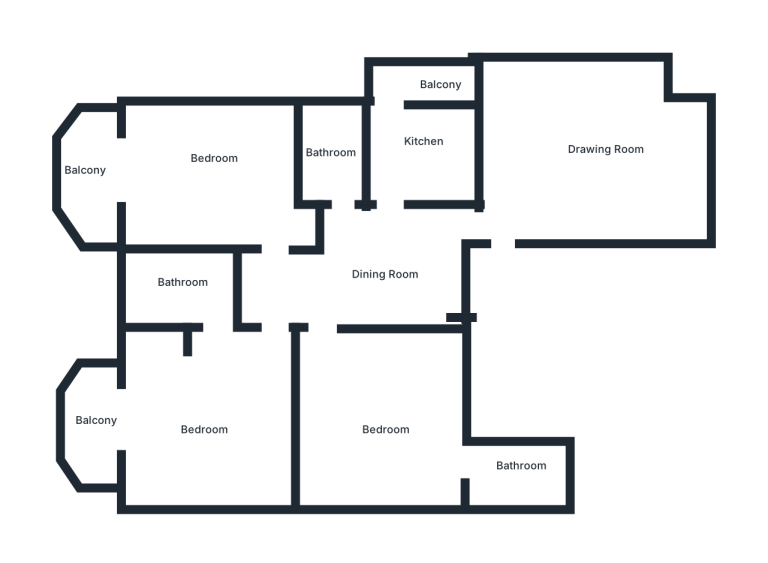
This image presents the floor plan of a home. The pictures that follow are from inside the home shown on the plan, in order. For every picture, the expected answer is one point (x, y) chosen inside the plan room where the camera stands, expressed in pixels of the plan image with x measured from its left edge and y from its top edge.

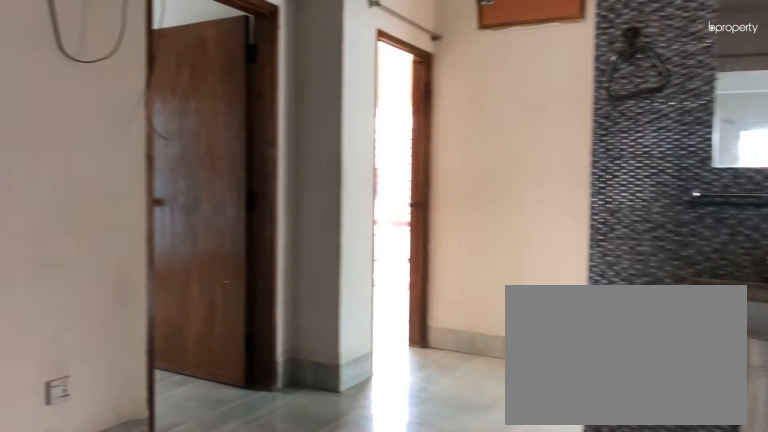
(382, 281)
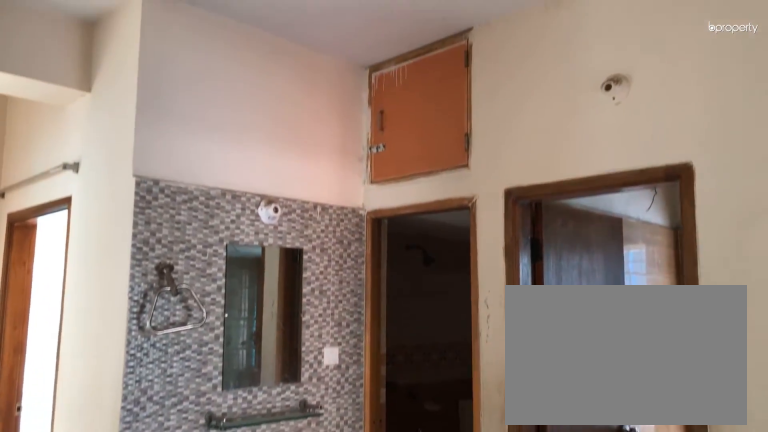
(376, 284)
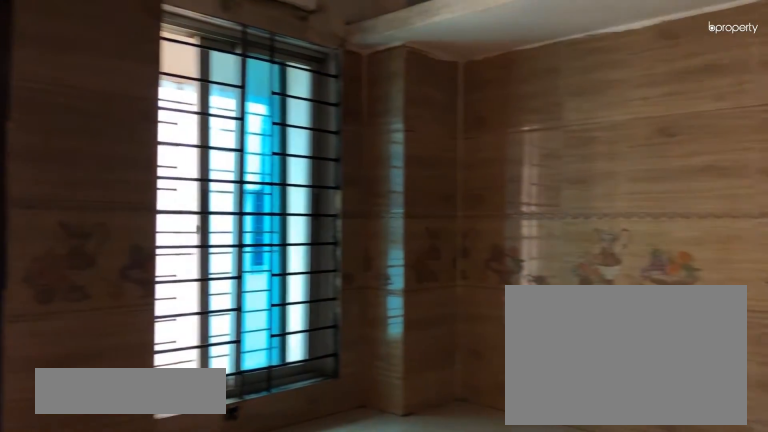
(412, 146)
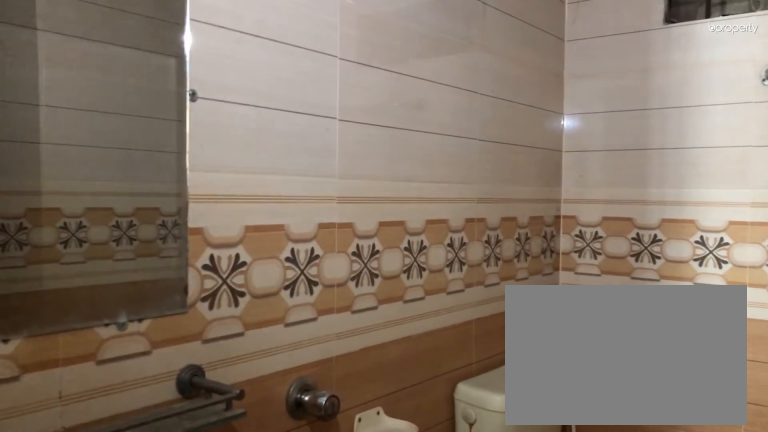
(328, 153)
